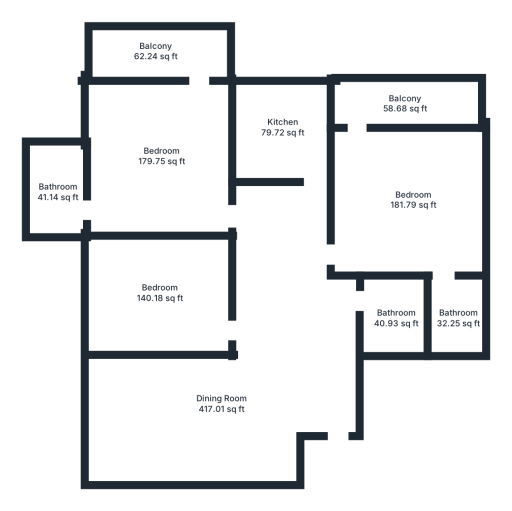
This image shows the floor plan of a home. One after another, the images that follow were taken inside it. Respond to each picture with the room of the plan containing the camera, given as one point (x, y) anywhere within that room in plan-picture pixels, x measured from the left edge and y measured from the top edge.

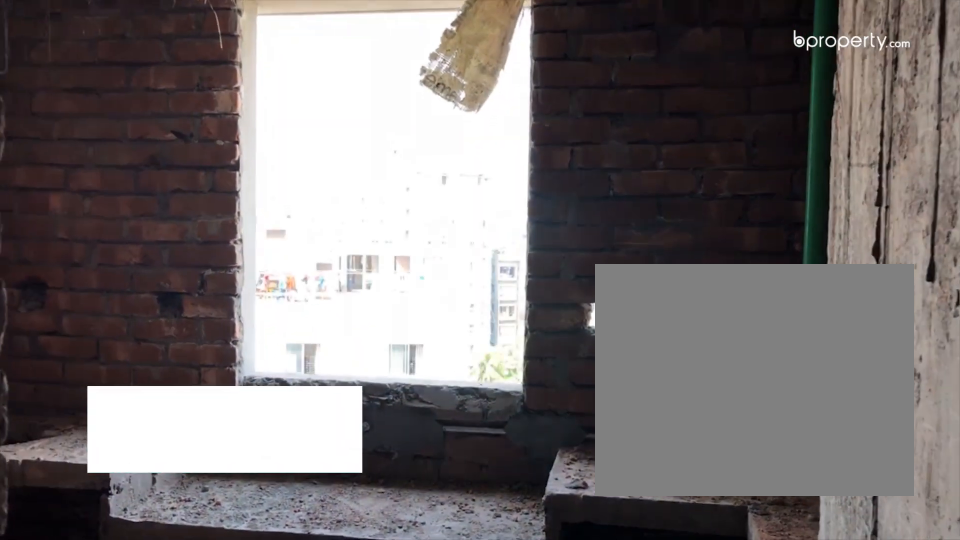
(288, 132)
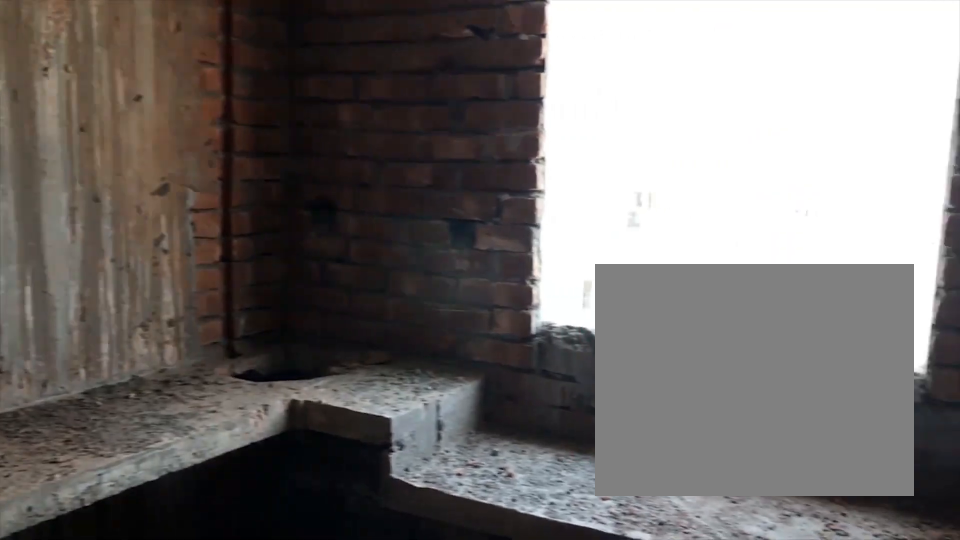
(288, 131)
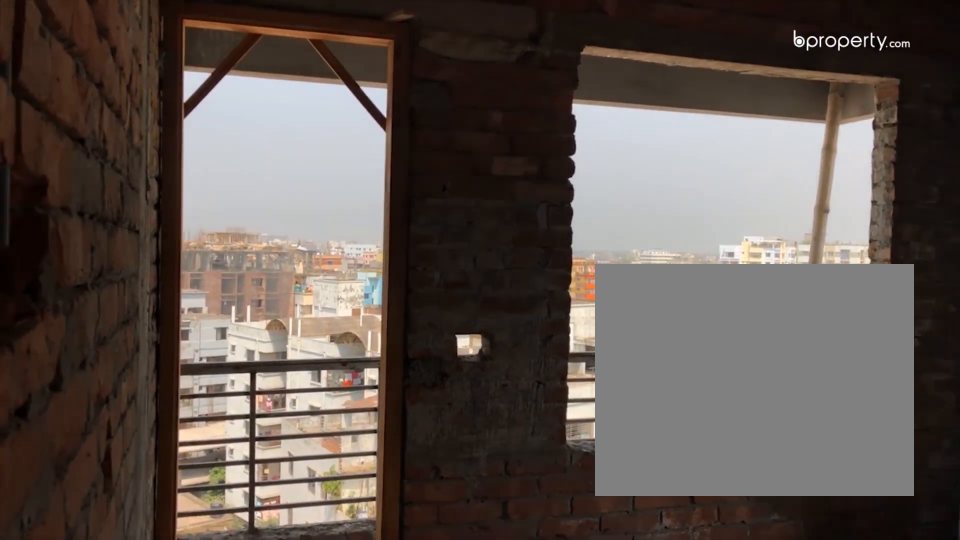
(415, 204)
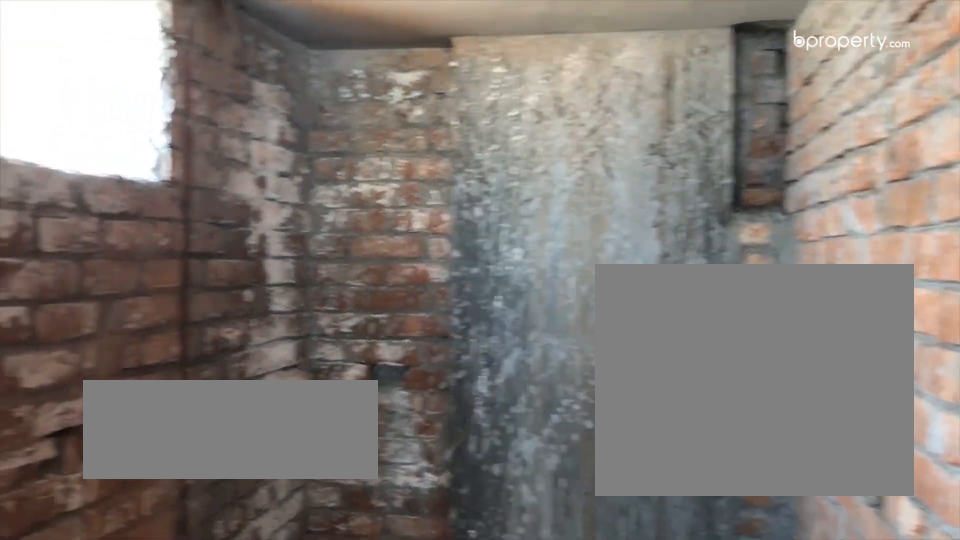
(455, 317)
